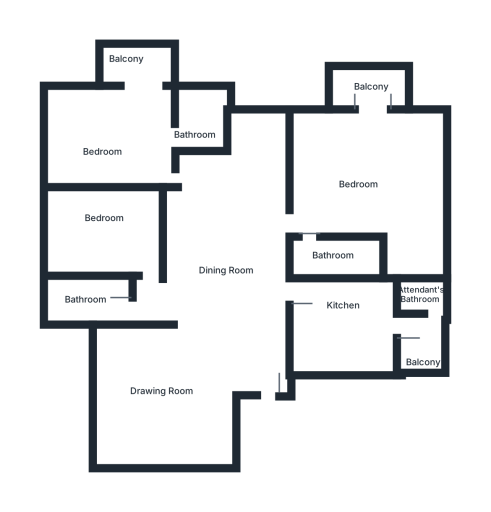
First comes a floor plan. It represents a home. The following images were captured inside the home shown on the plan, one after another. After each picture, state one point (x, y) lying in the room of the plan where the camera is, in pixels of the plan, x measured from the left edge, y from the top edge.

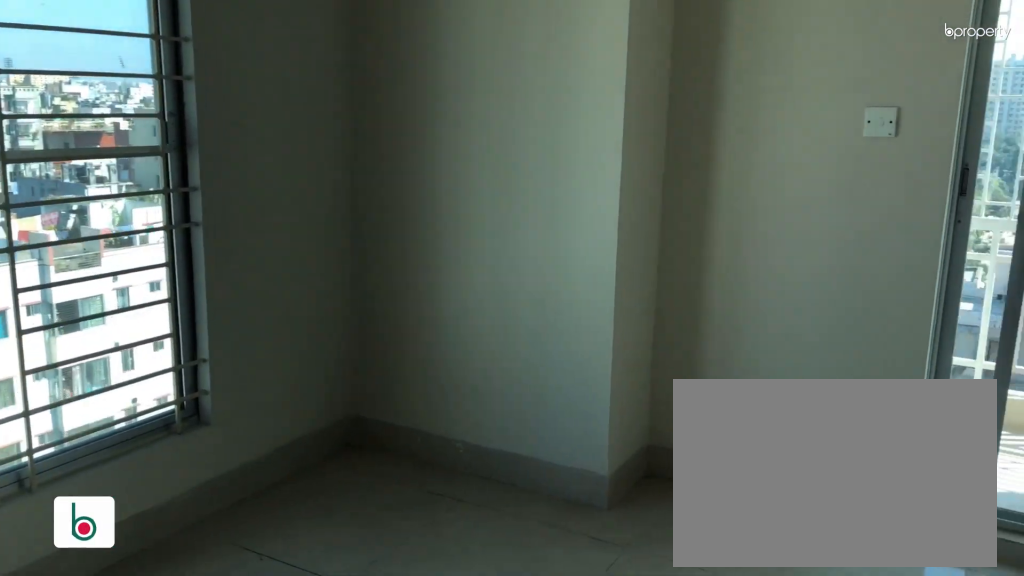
(117, 135)
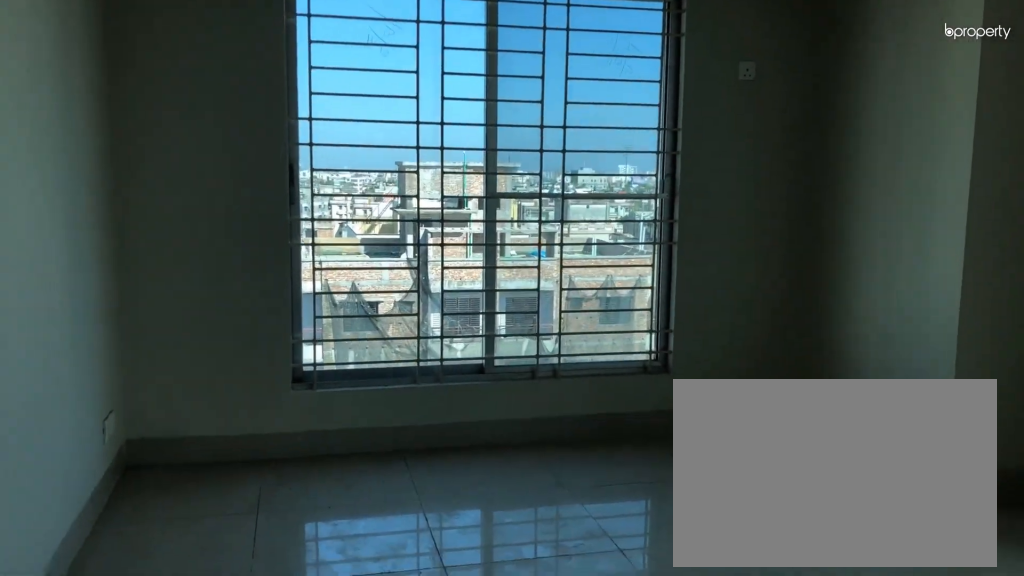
(117, 135)
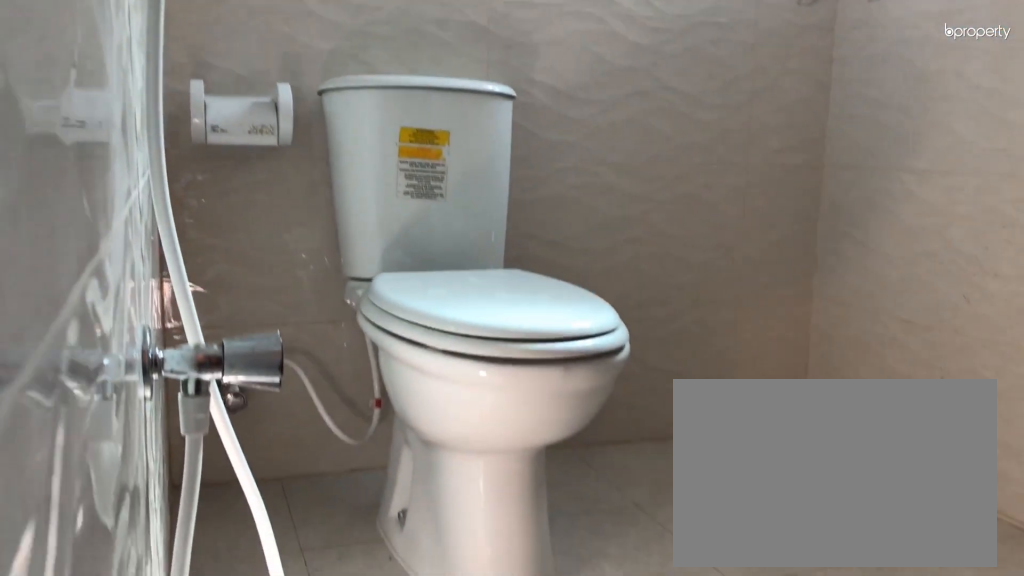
(202, 125)
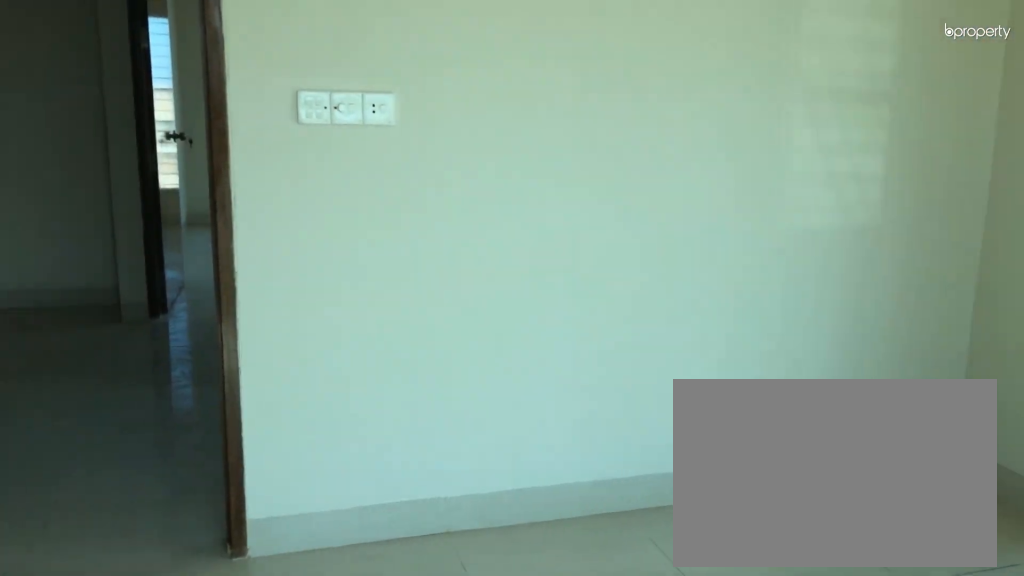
(368, 180)
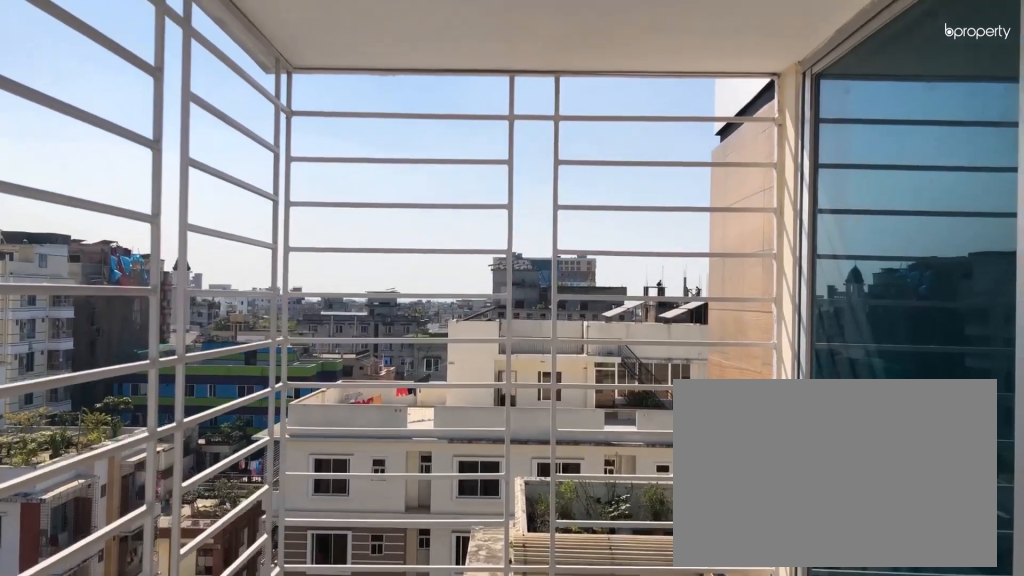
(372, 91)
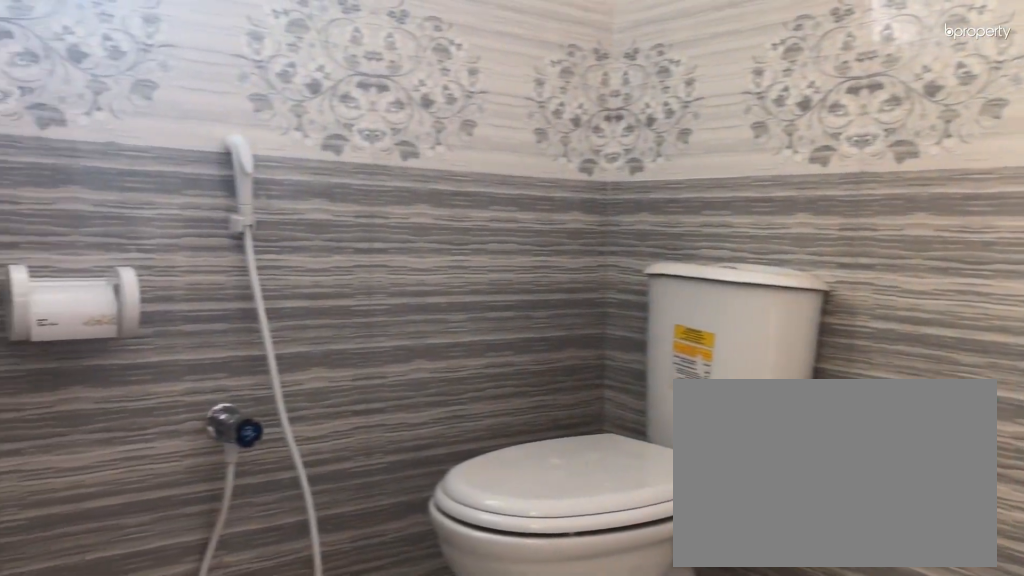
(335, 256)
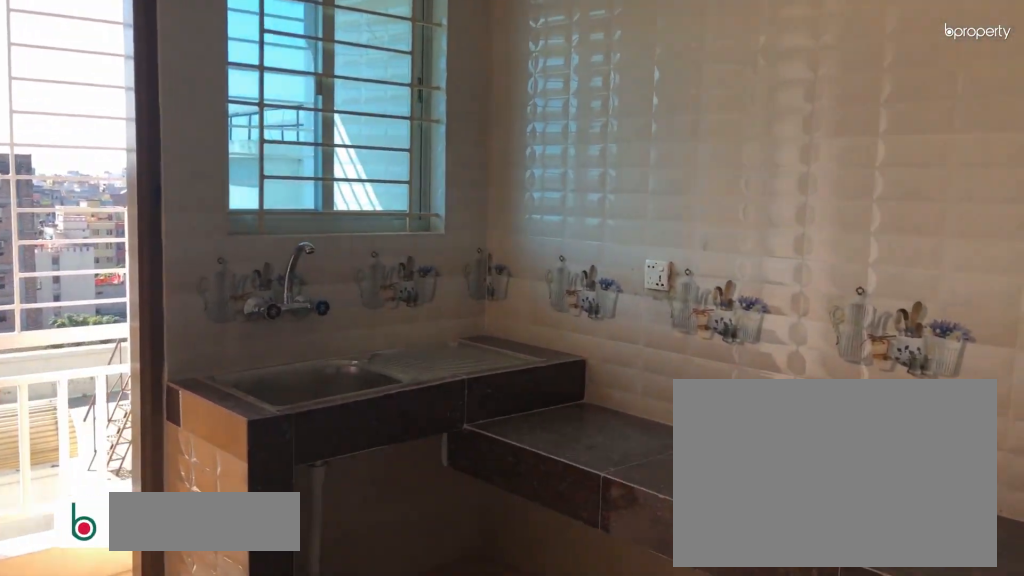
(347, 329)
